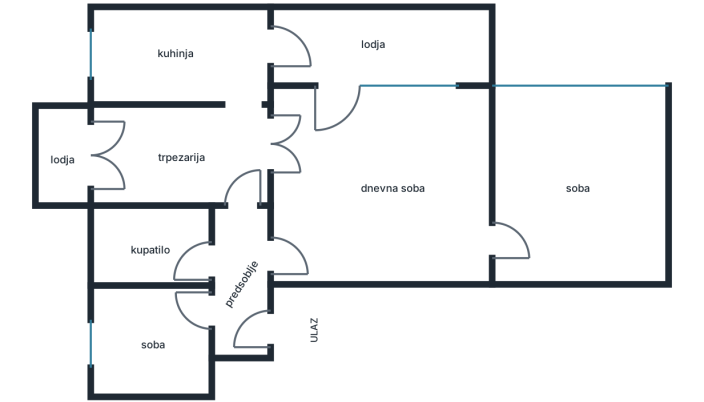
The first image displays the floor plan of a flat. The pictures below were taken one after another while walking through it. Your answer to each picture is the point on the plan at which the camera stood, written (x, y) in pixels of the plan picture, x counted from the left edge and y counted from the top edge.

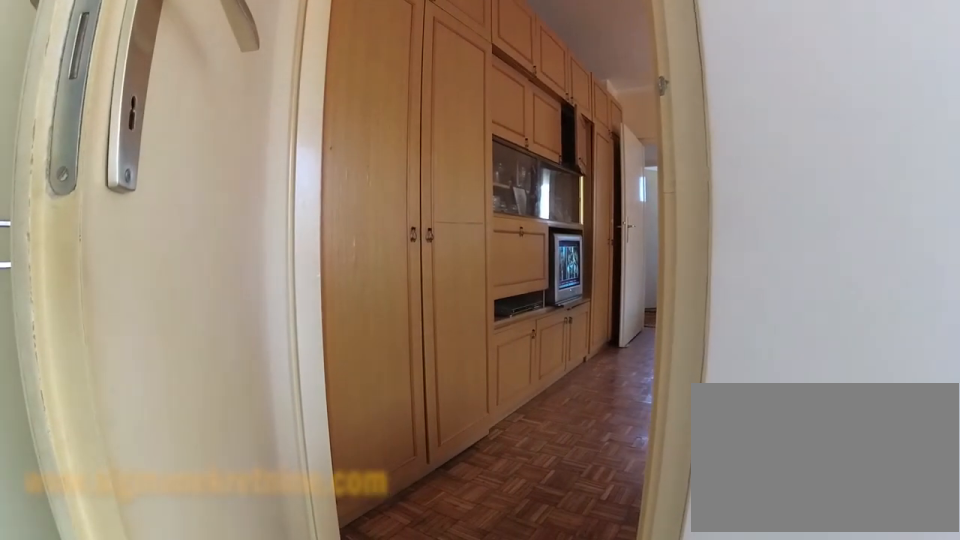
(559, 246)
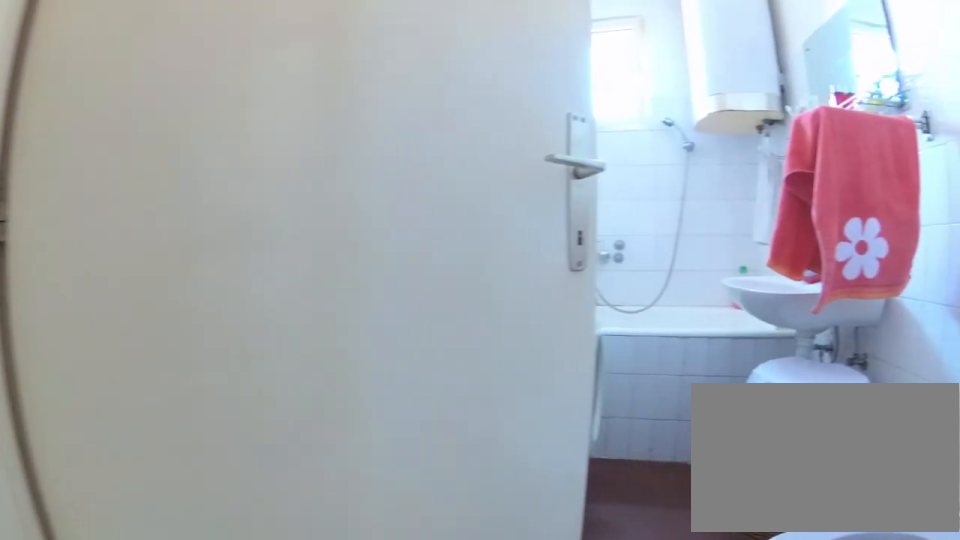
(237, 233)
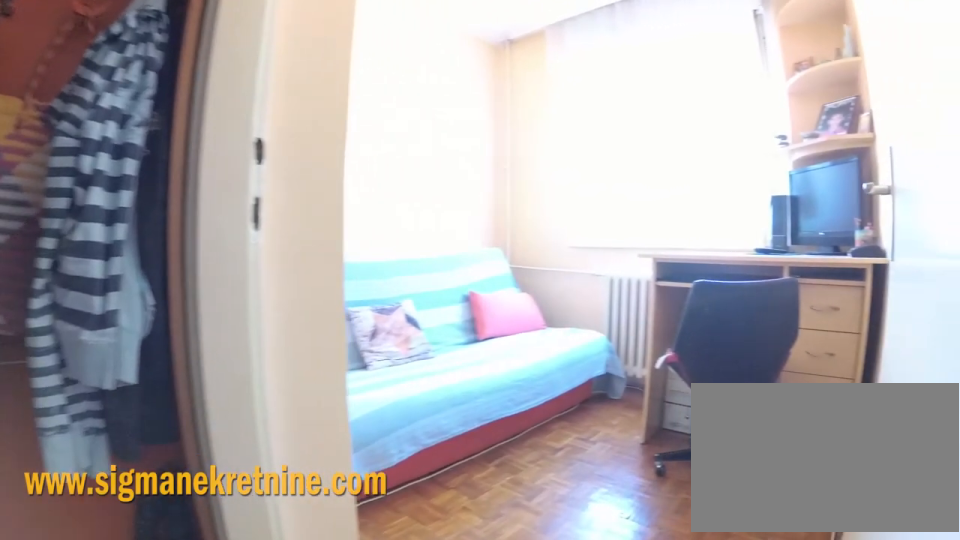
(246, 306)
